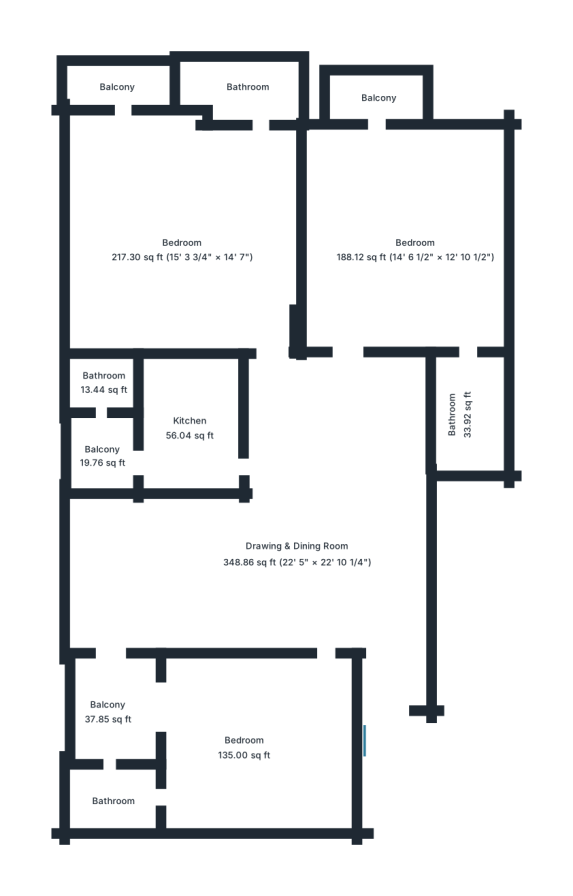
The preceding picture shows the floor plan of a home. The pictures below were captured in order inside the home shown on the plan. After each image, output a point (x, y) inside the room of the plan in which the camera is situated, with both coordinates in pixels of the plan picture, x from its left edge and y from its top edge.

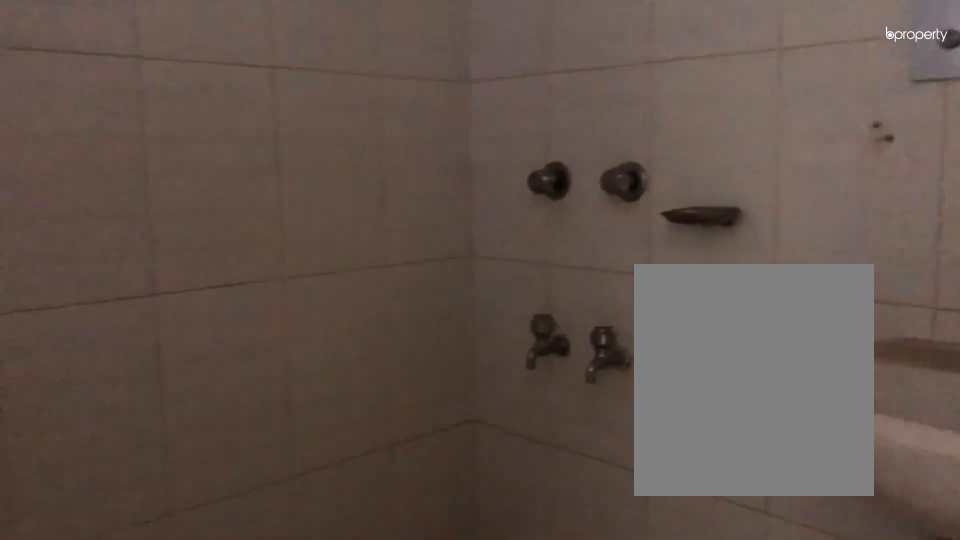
(248, 98)
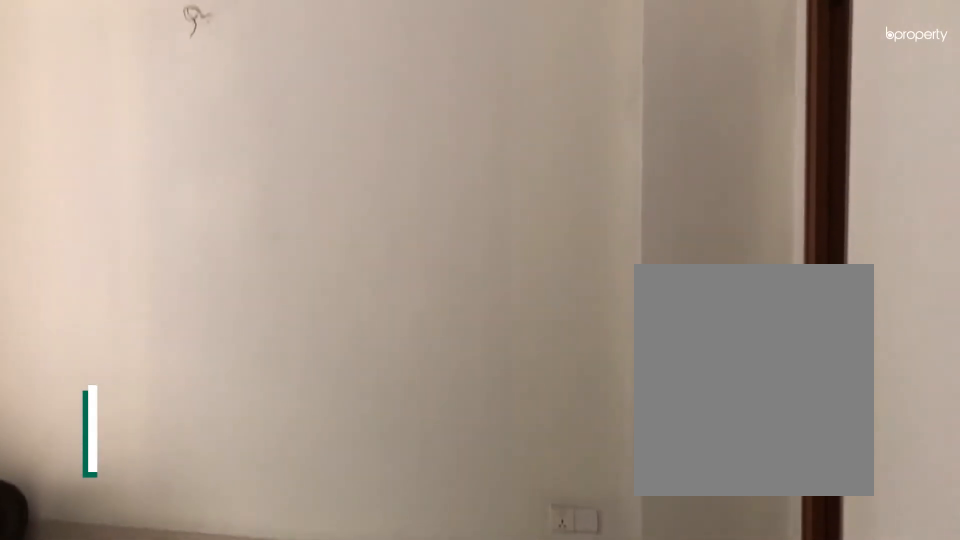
(415, 248)
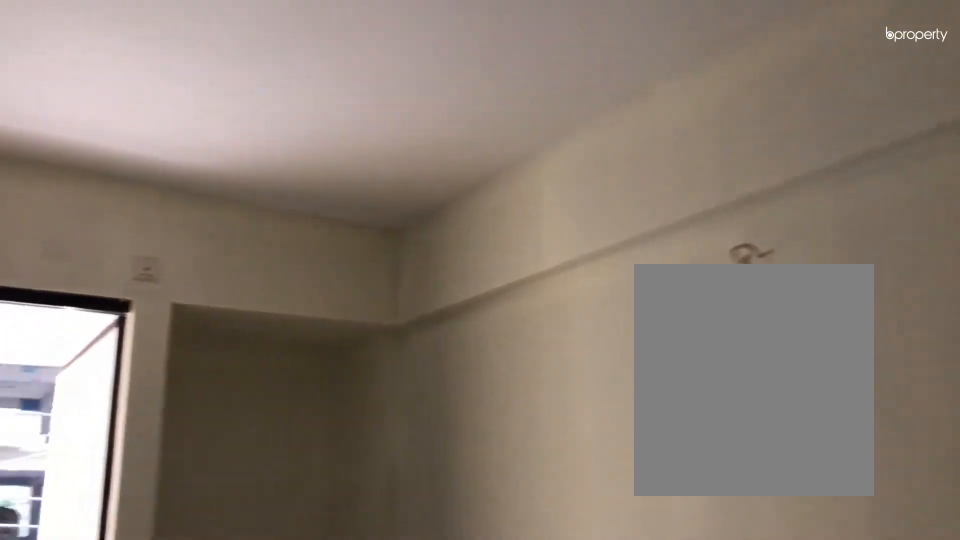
(415, 248)
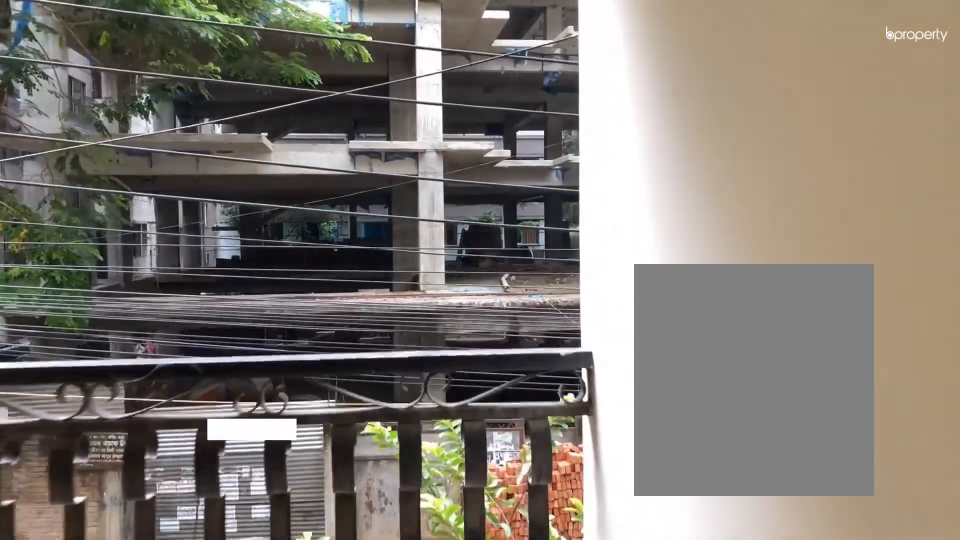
(382, 99)
